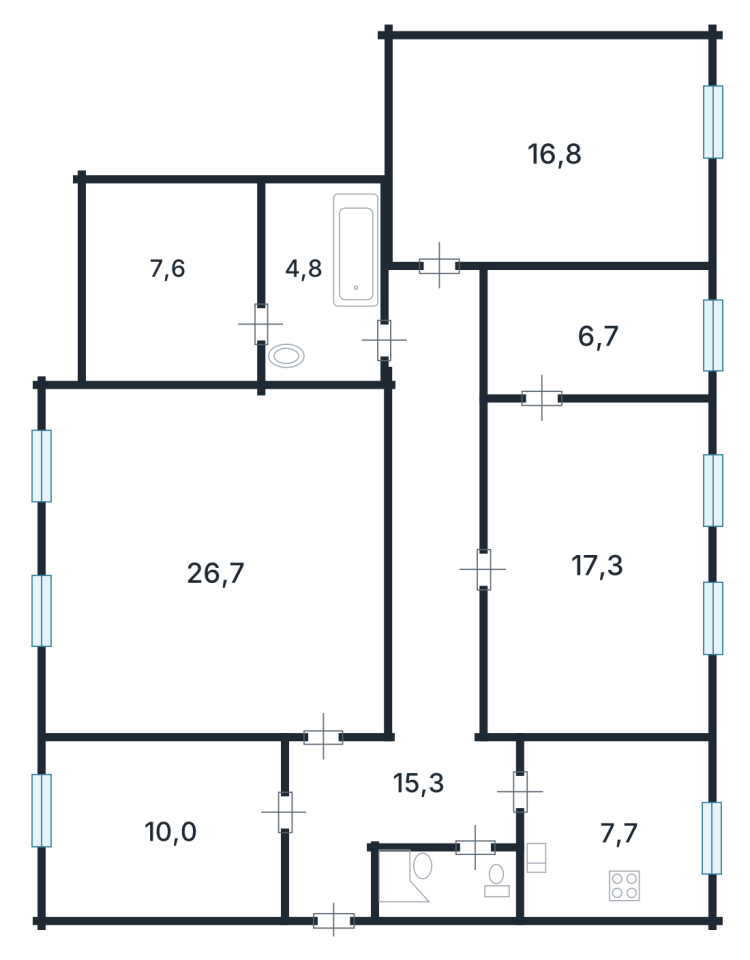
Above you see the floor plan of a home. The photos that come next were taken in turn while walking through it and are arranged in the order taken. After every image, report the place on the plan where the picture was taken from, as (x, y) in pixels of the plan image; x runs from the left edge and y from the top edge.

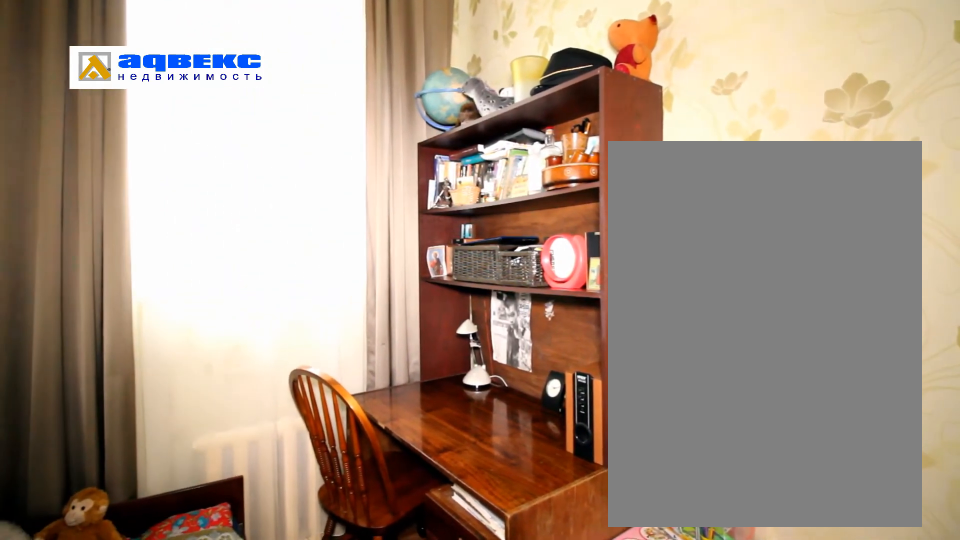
(647, 370)
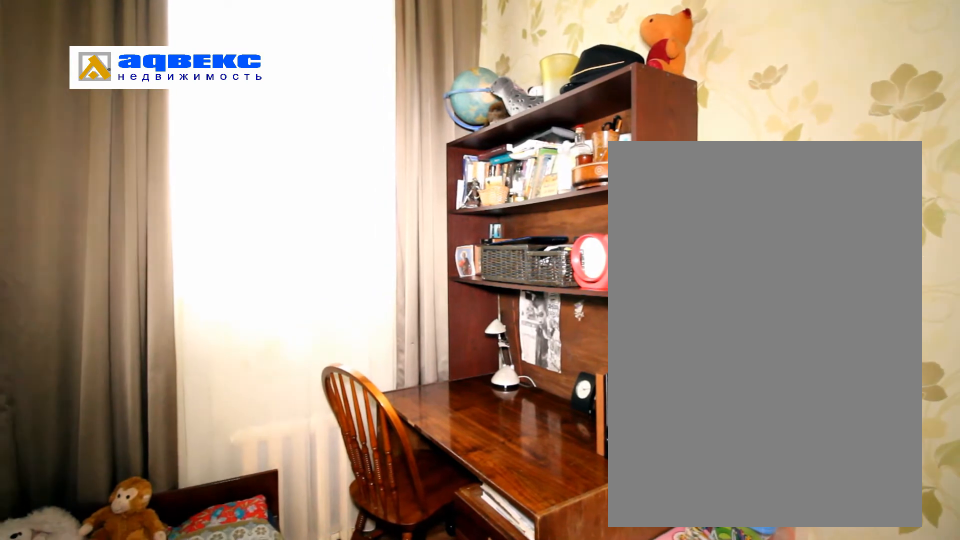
(649, 370)
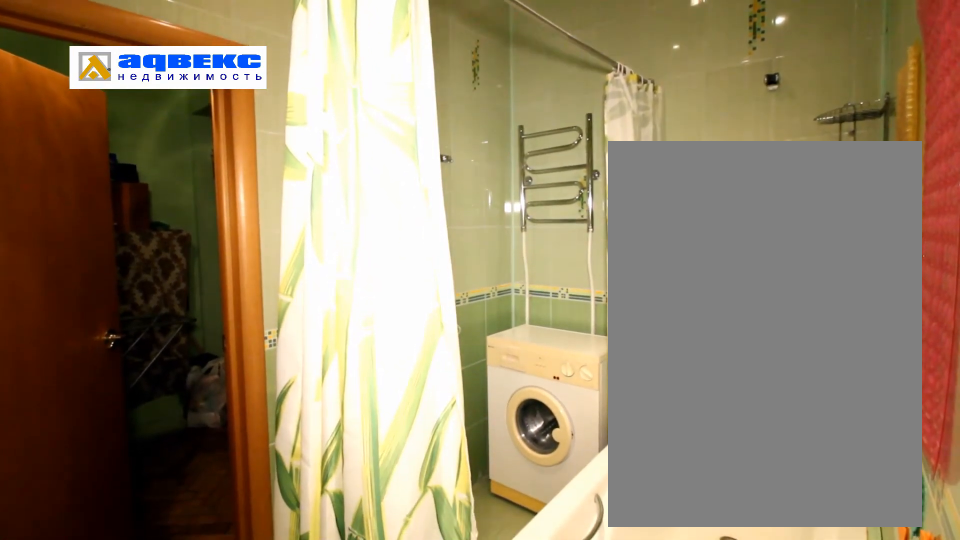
(297, 370)
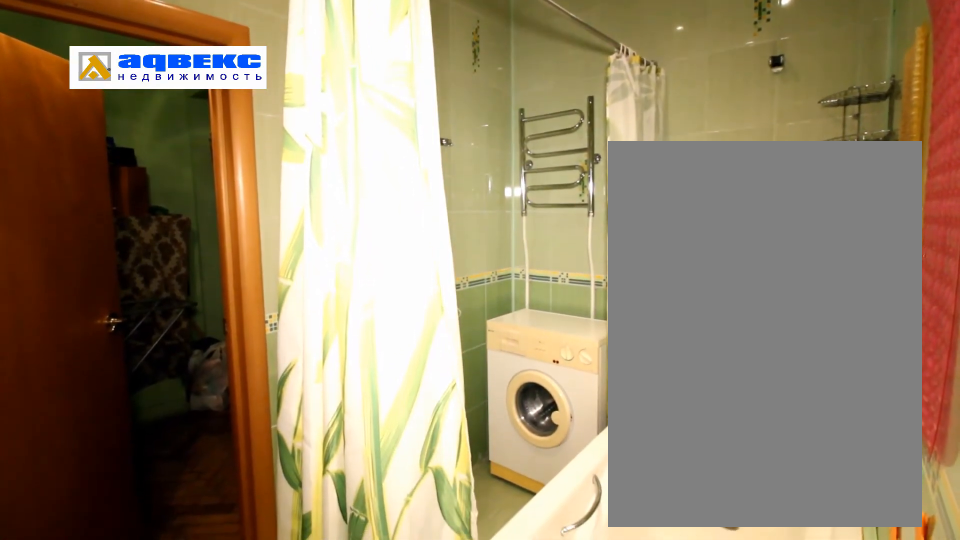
(297, 370)
